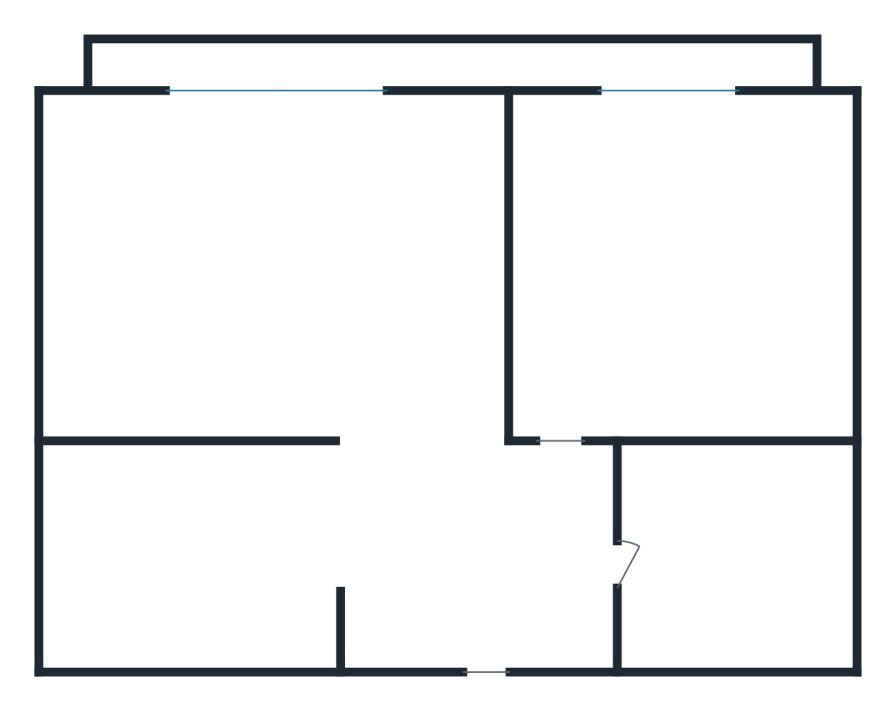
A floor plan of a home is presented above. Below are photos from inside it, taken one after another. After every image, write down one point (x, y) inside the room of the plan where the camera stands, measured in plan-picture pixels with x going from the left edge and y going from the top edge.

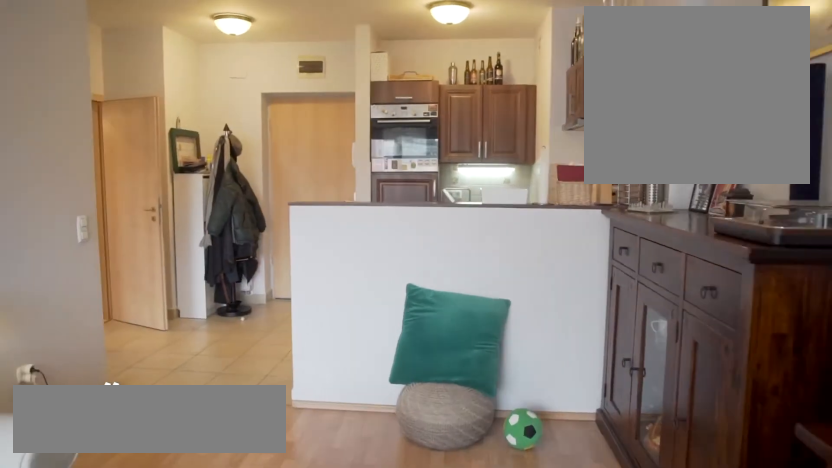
(297, 222)
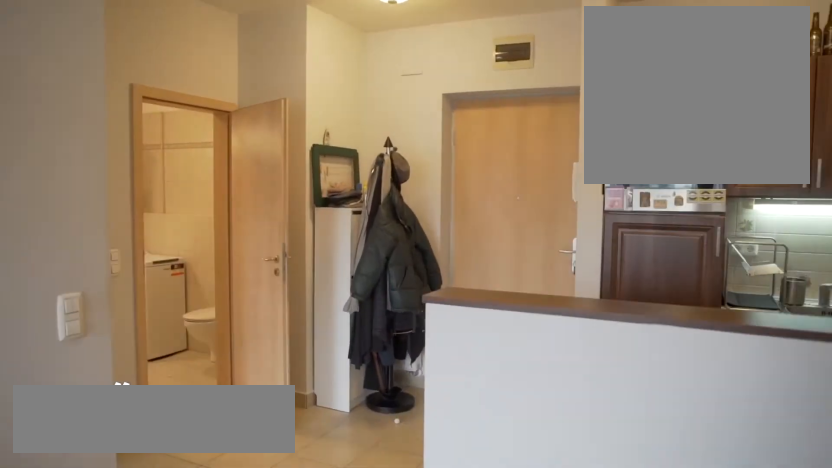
(311, 253)
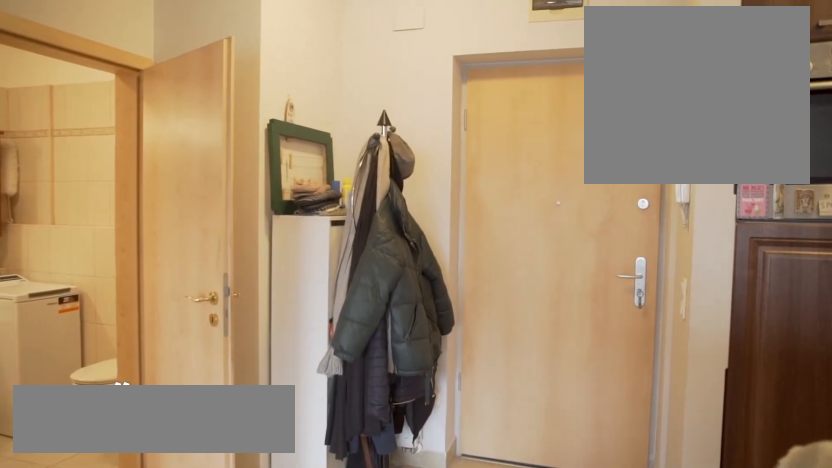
(337, 317)
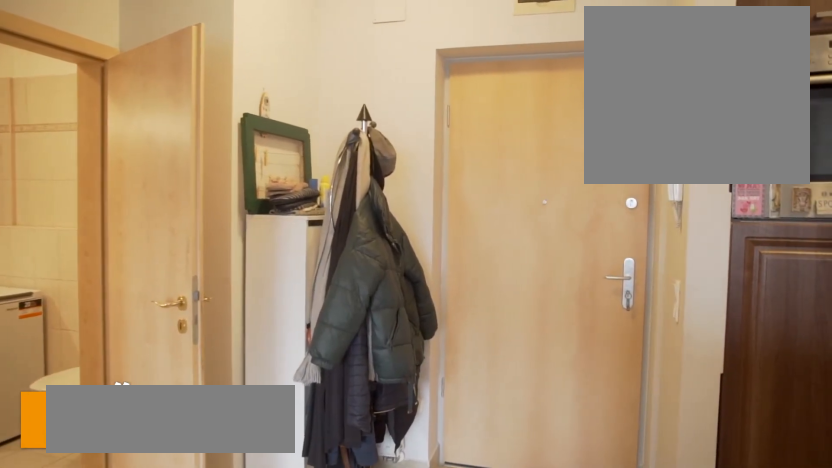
(353, 349)
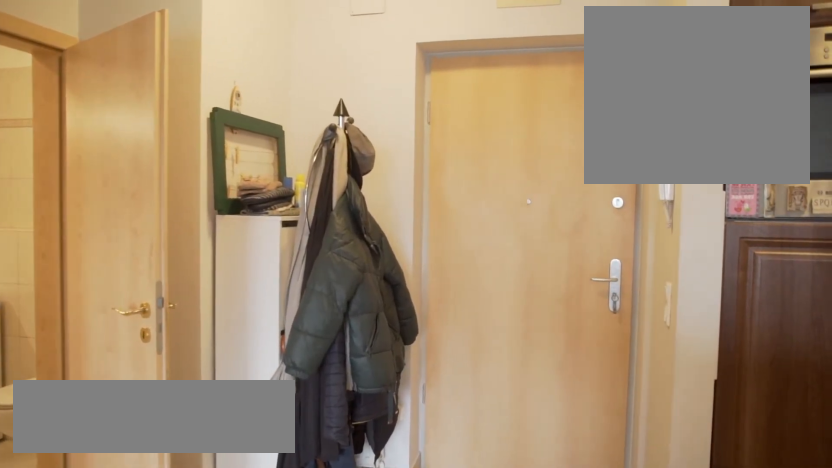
(368, 382)
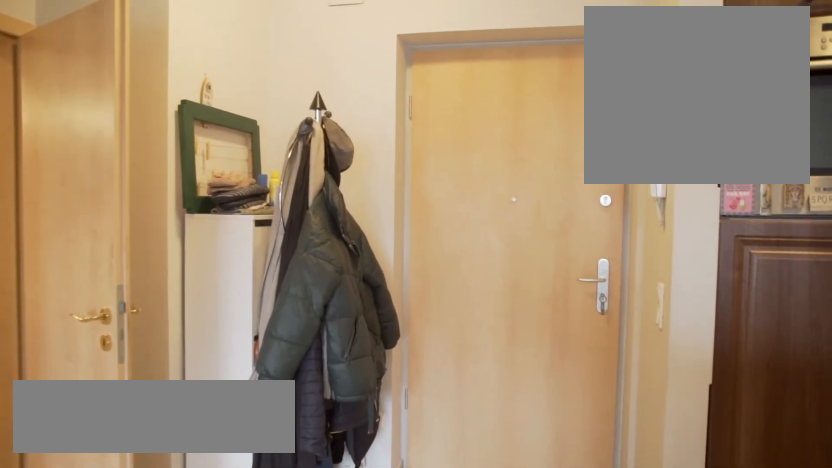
(381, 412)
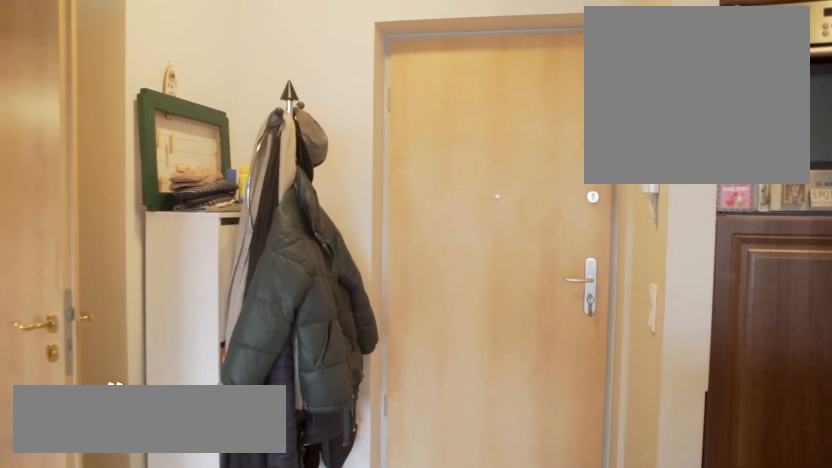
(395, 445)
